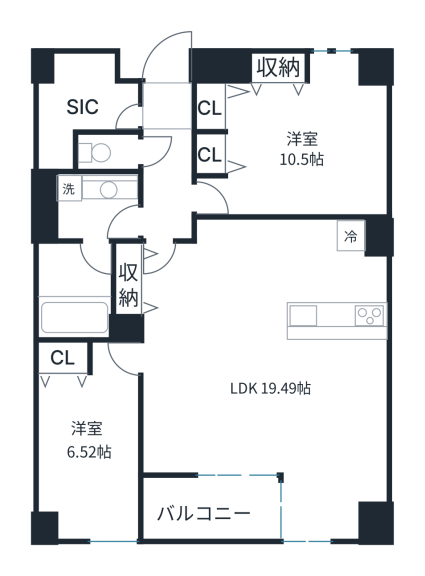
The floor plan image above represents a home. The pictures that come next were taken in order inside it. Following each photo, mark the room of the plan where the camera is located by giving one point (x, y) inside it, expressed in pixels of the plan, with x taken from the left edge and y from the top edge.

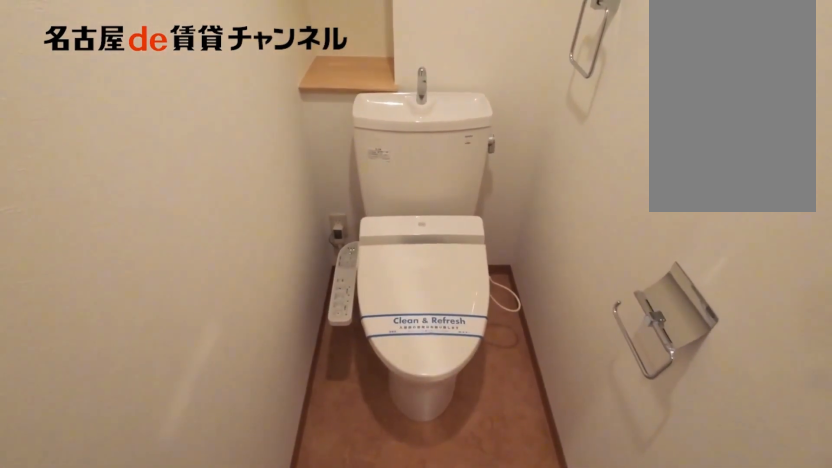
(106, 152)
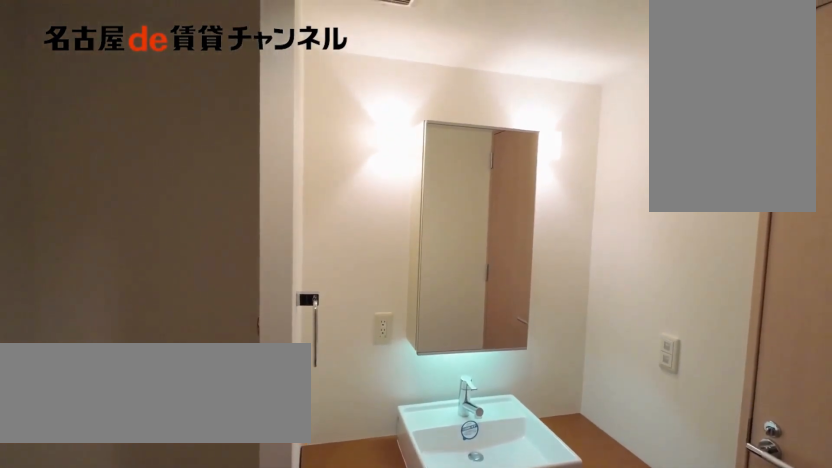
(93, 206)
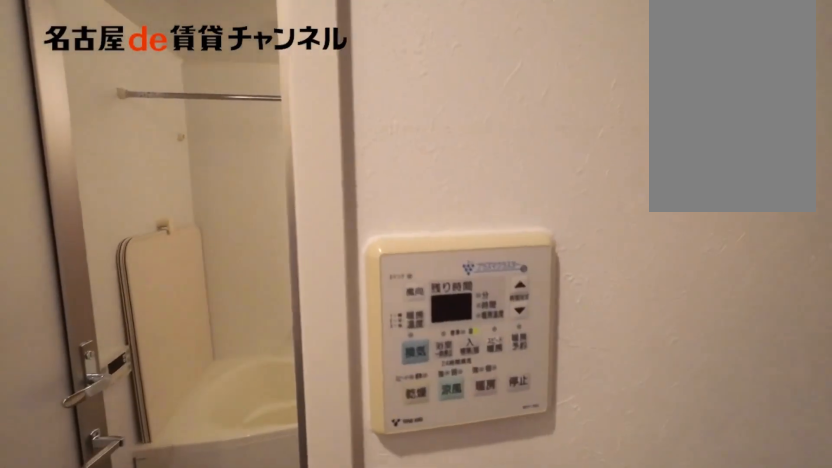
(93, 206)
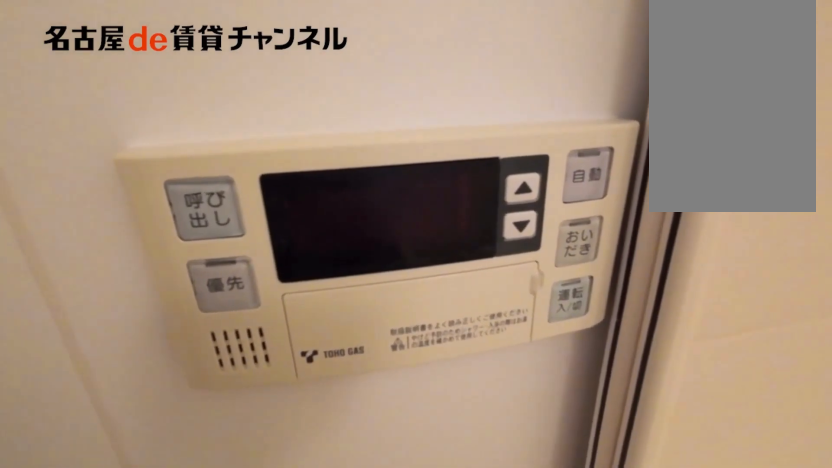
(79, 290)
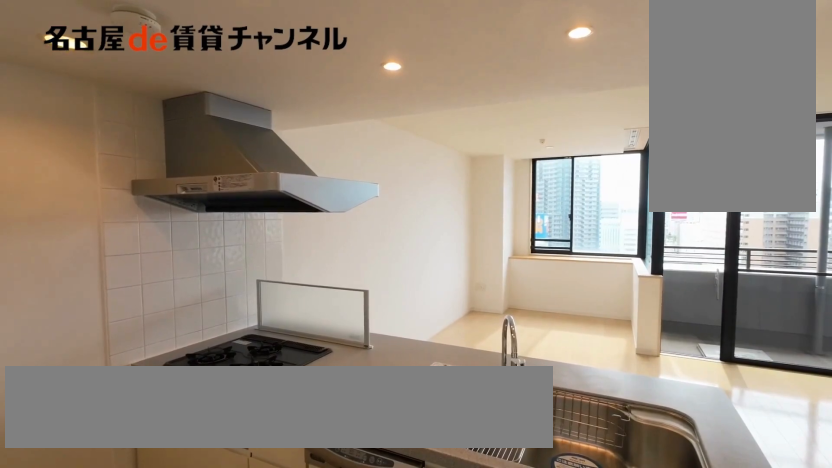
(336, 320)
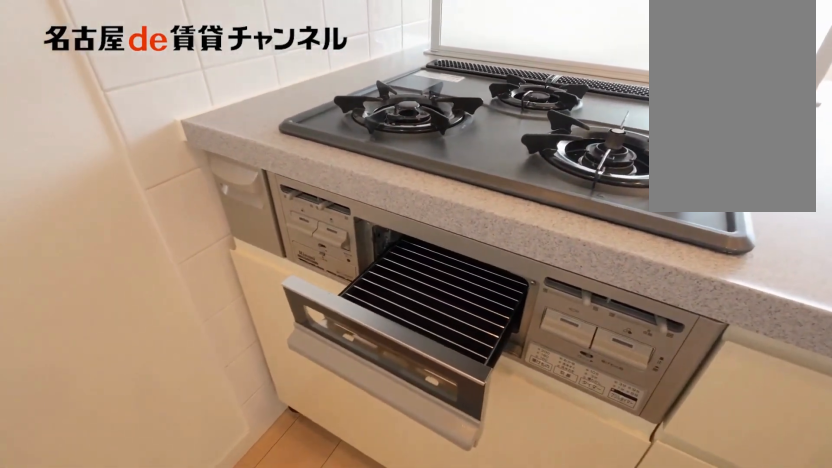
(336, 320)
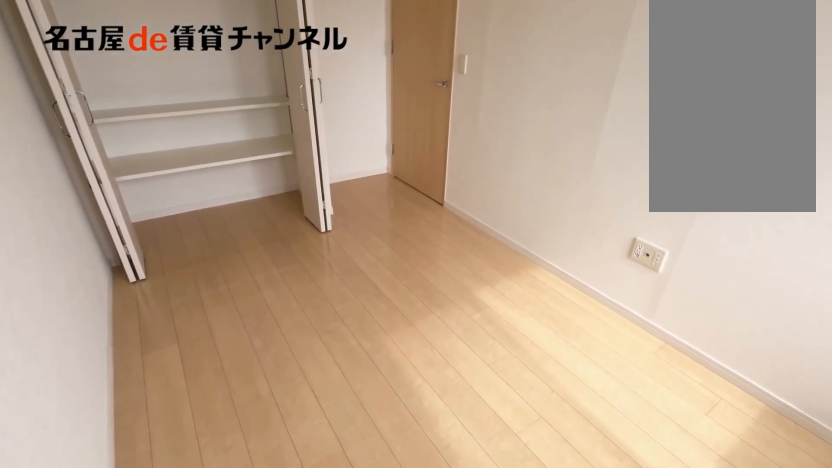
(92, 436)
